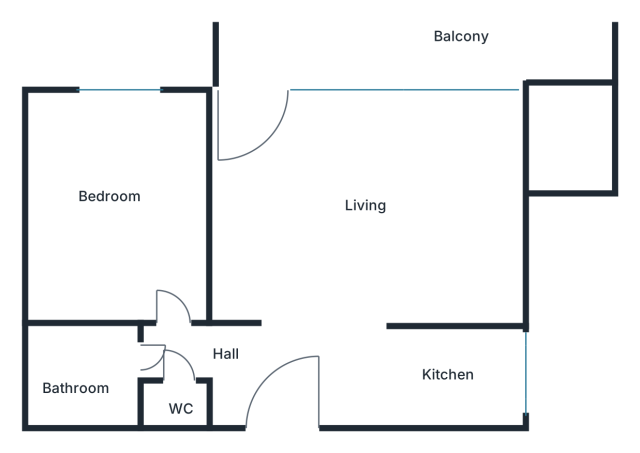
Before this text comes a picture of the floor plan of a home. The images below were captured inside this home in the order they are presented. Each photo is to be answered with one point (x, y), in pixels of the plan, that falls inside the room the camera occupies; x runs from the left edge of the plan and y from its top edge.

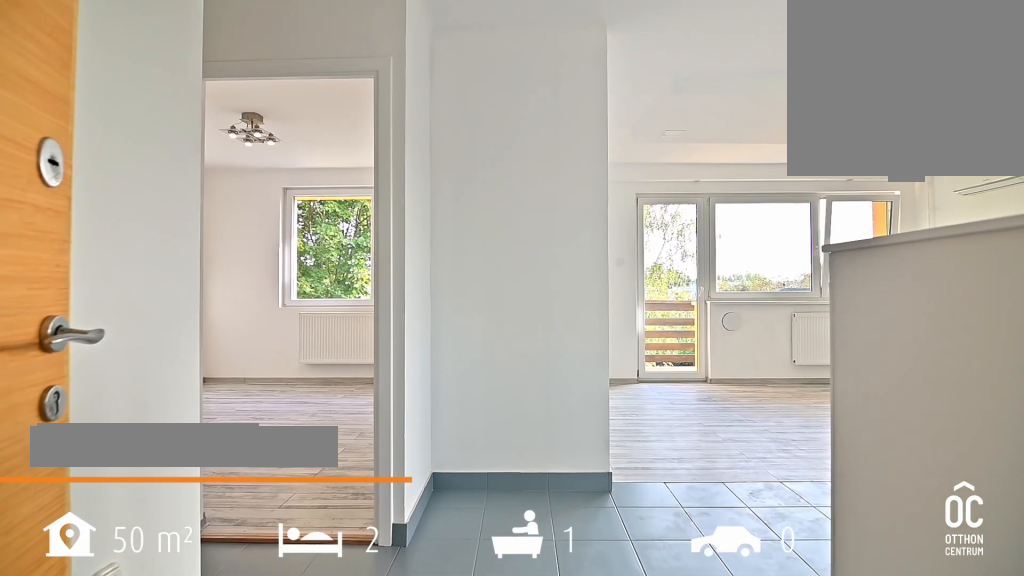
(293, 392)
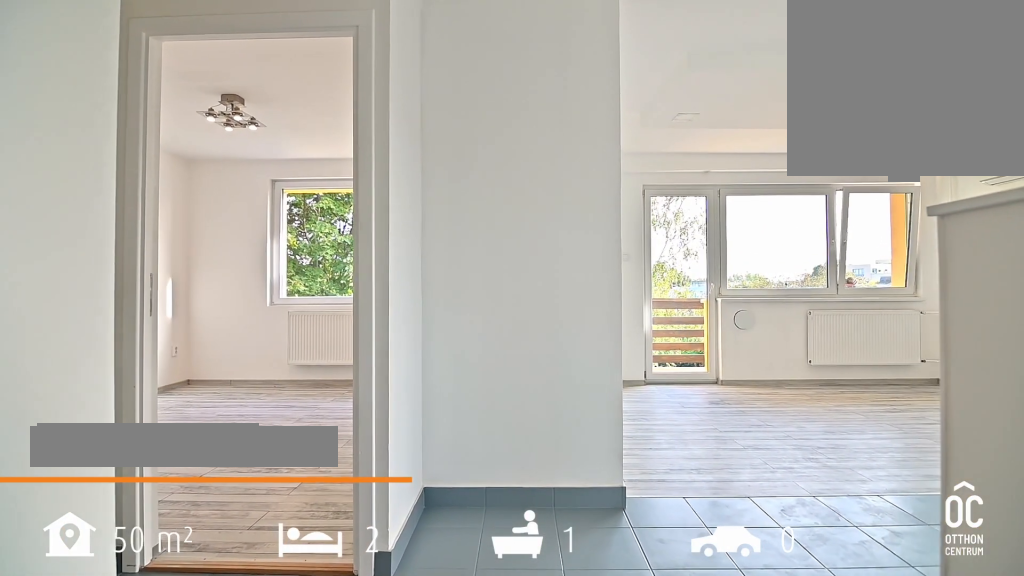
(293, 392)
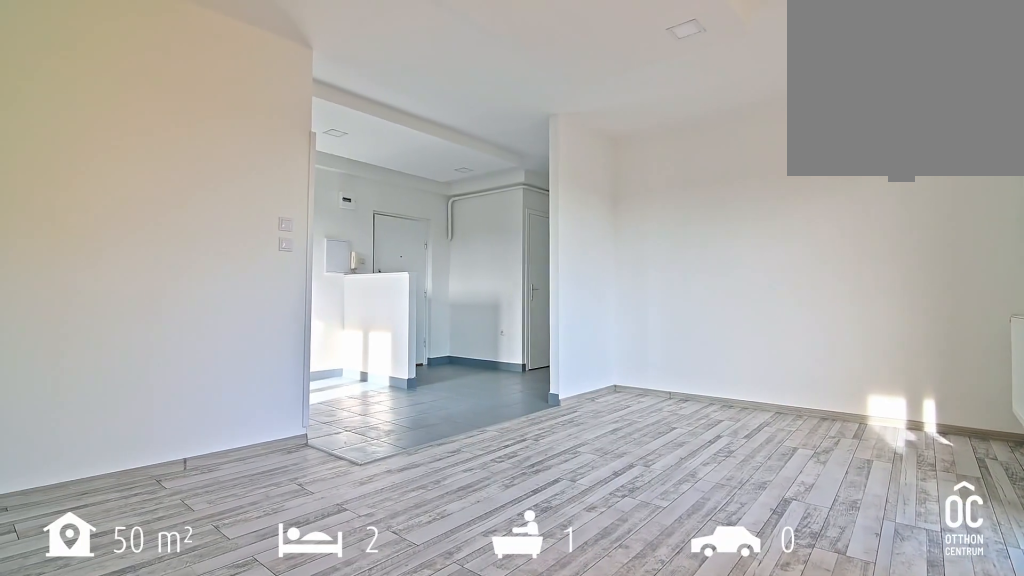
(366, 206)
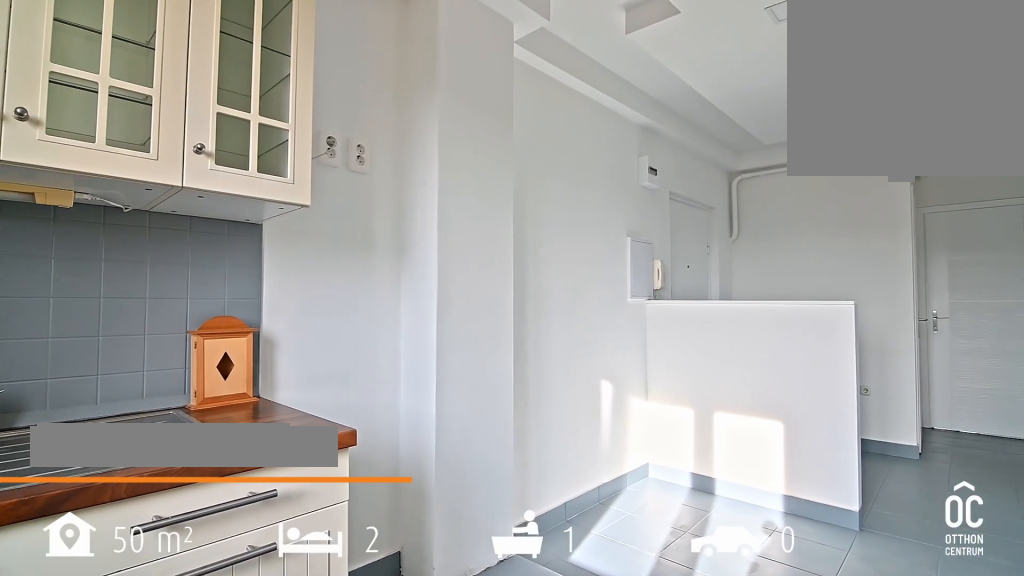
(464, 378)
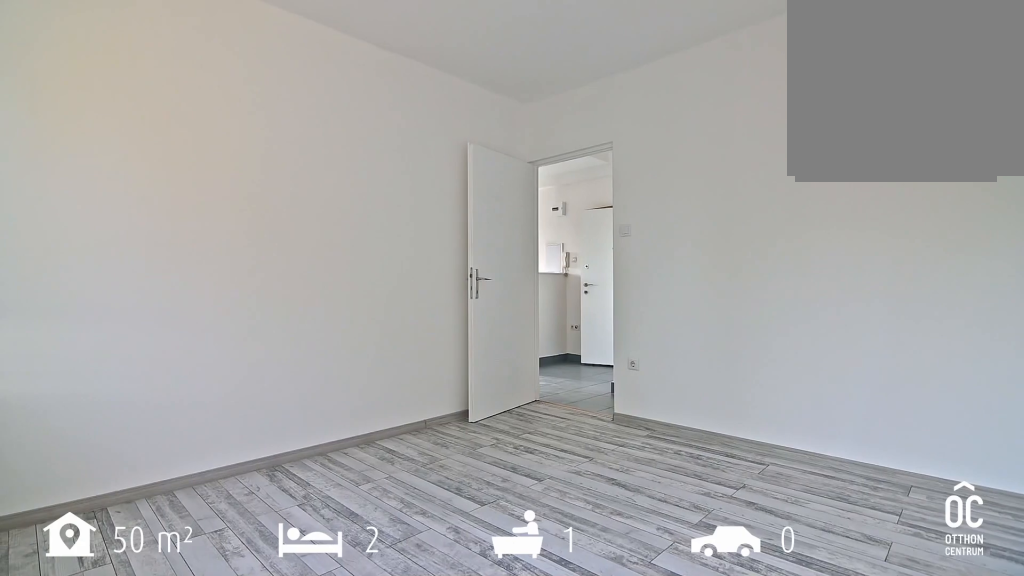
(112, 201)
